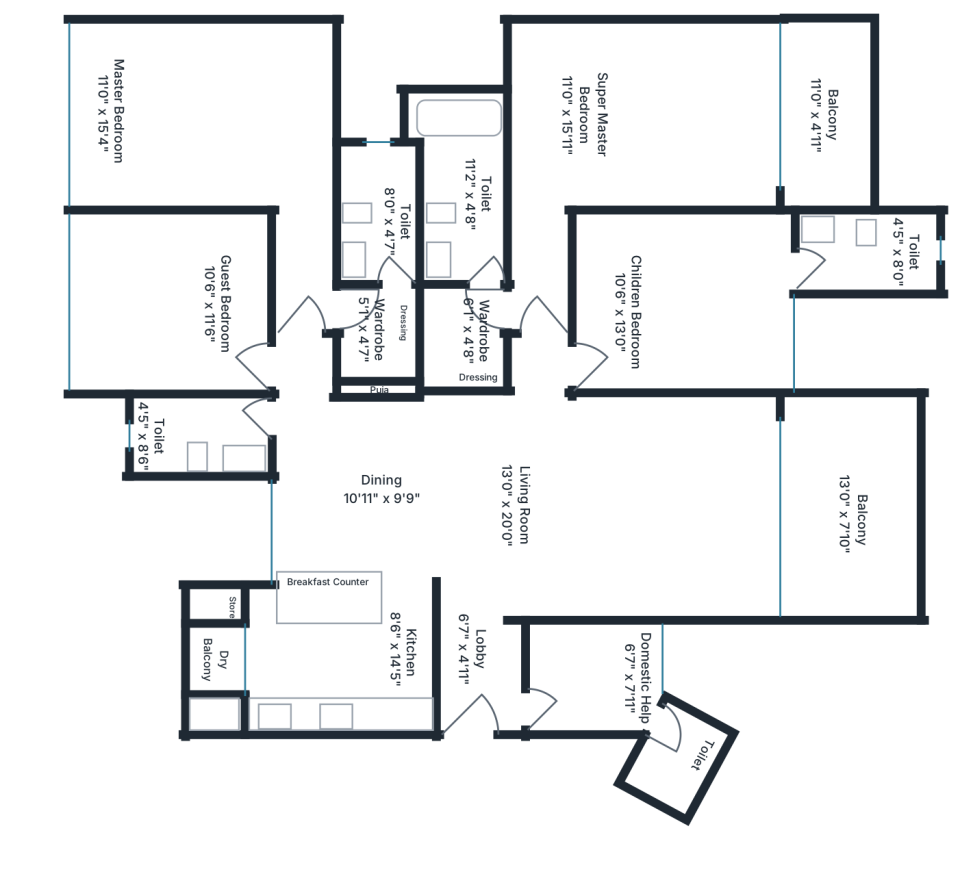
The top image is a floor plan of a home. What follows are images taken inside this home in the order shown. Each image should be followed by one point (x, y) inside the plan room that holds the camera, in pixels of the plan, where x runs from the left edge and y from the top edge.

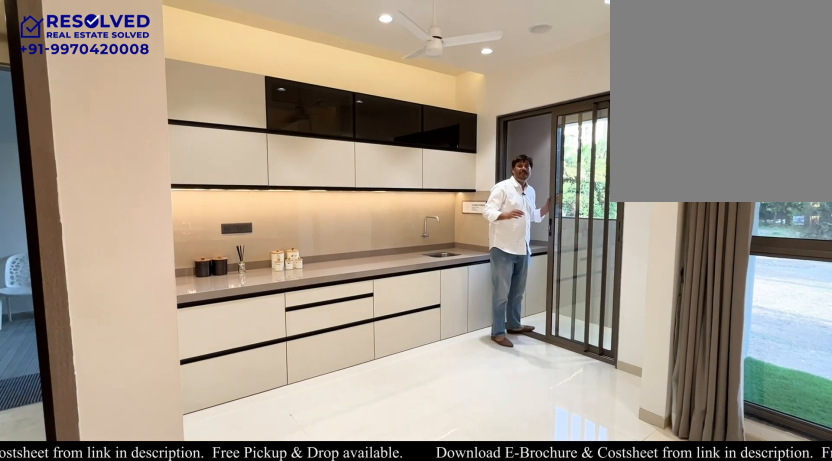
(341, 661)
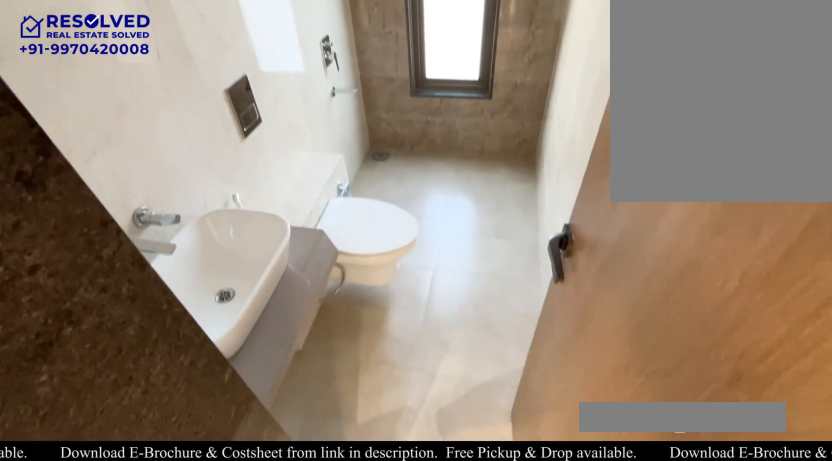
(199, 435)
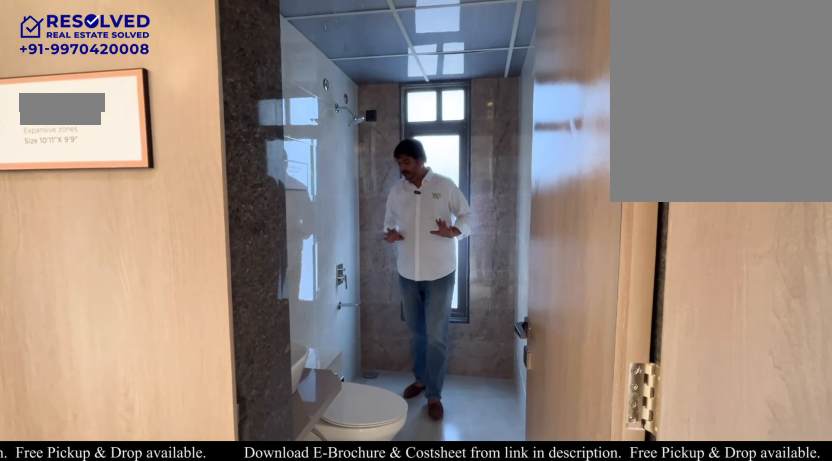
(199, 435)
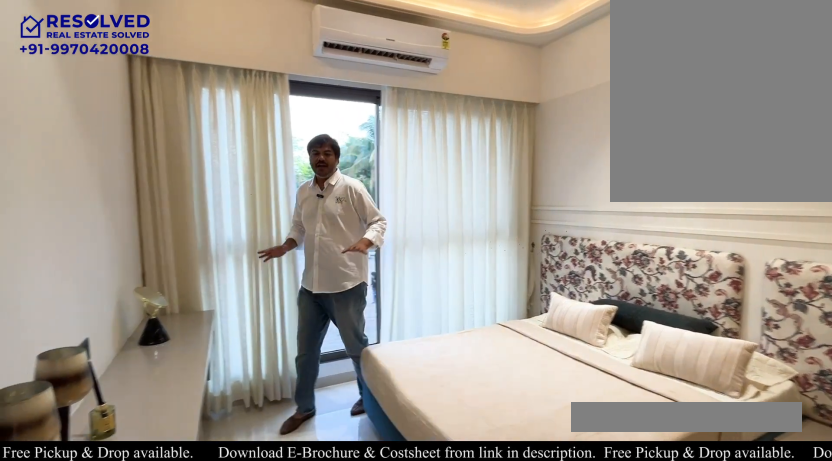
(175, 302)
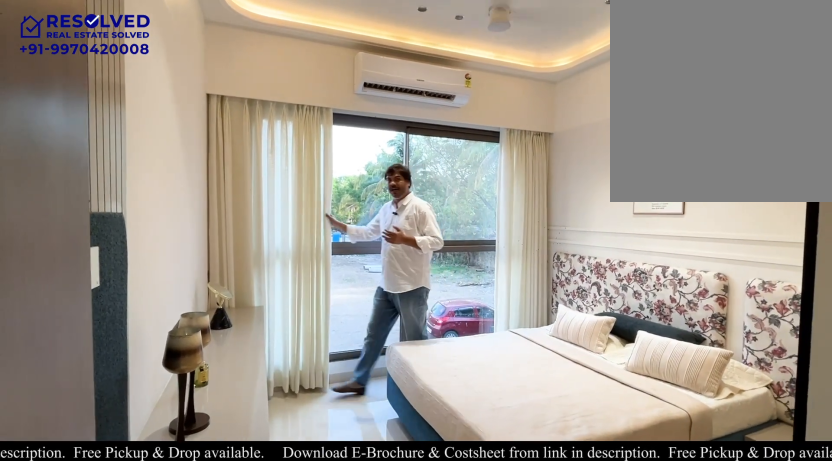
(175, 302)
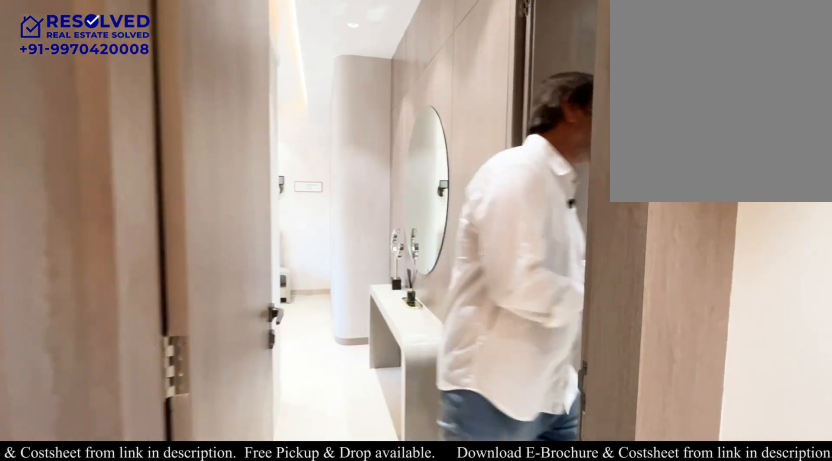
(378, 334)
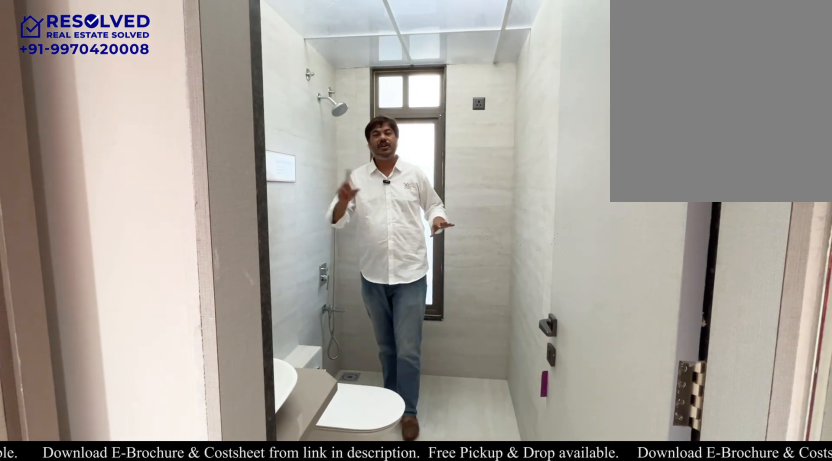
(378, 215)
